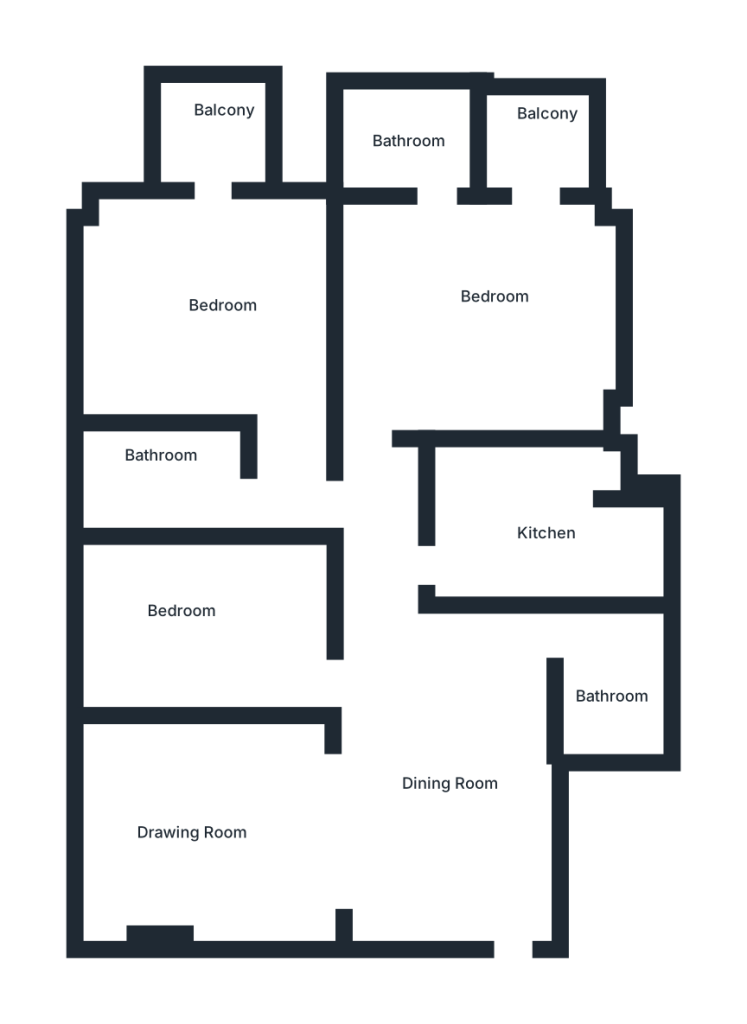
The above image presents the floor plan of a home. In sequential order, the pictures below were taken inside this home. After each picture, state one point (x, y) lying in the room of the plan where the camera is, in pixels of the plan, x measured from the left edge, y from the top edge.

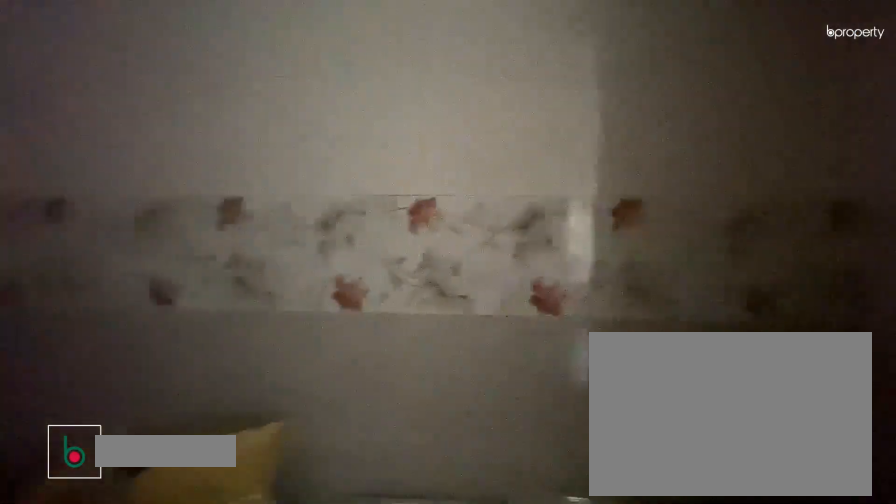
(520, 536)
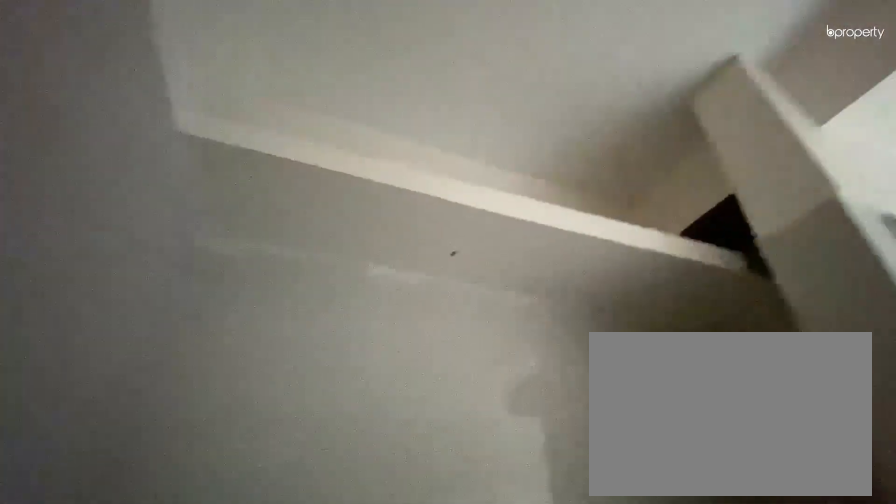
(520, 536)
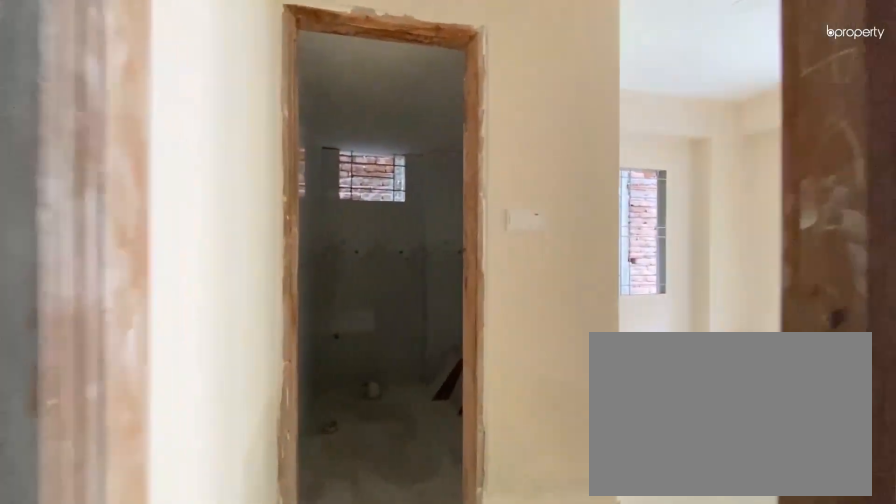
(298, 460)
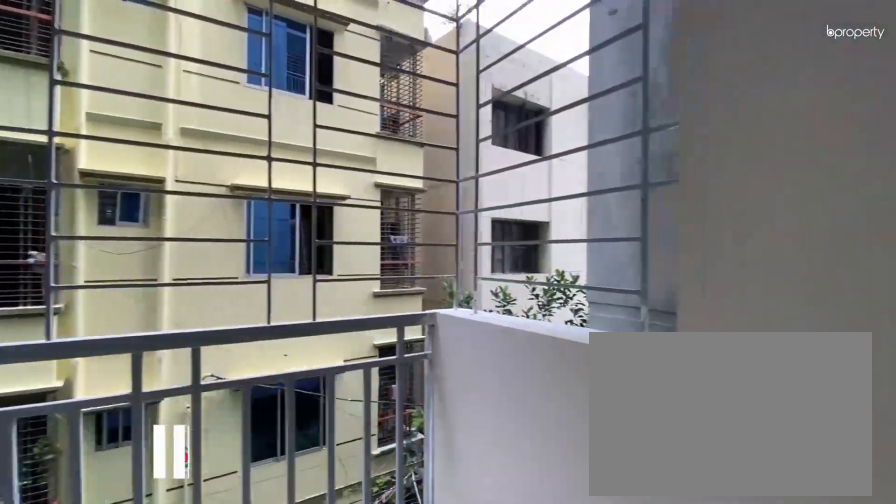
(211, 132)
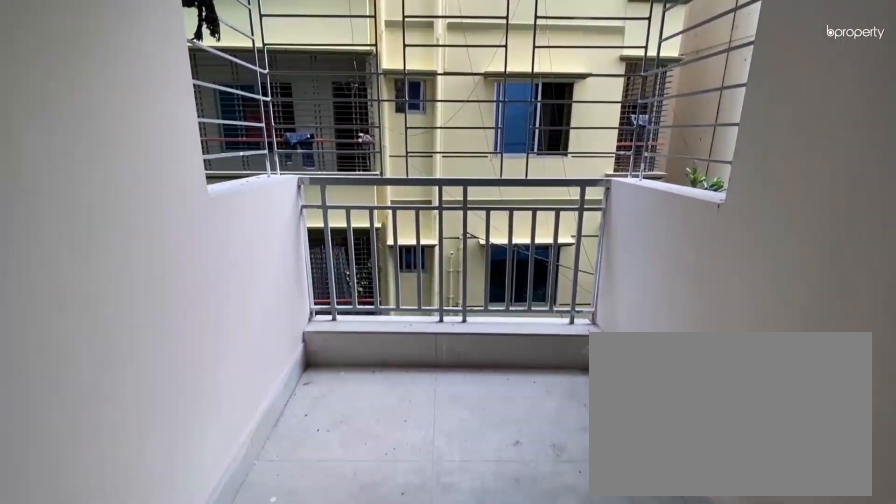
(211, 132)
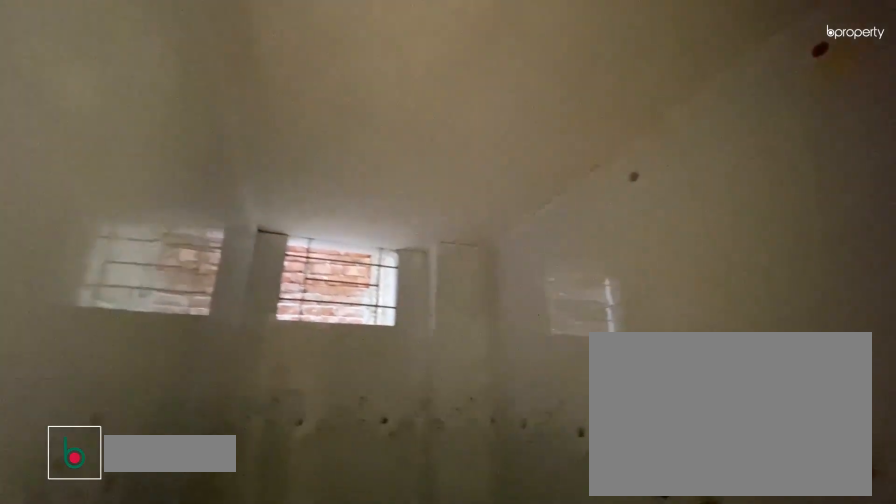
(173, 481)
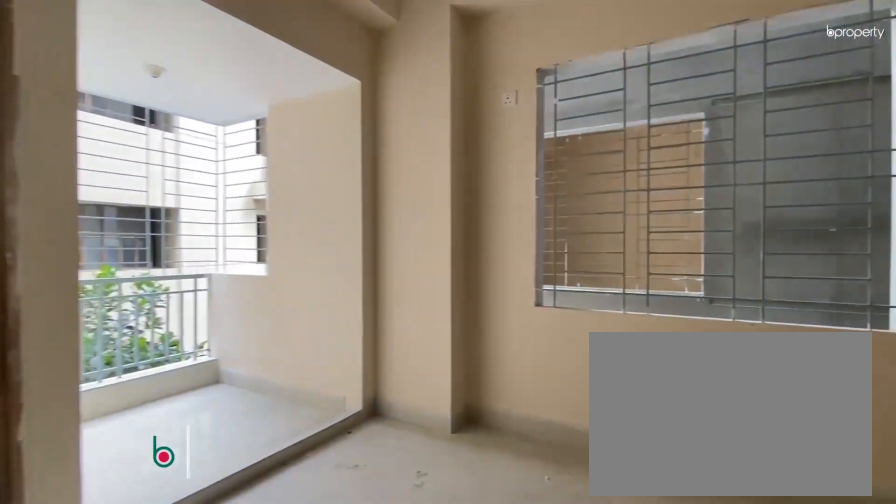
(456, 316)
